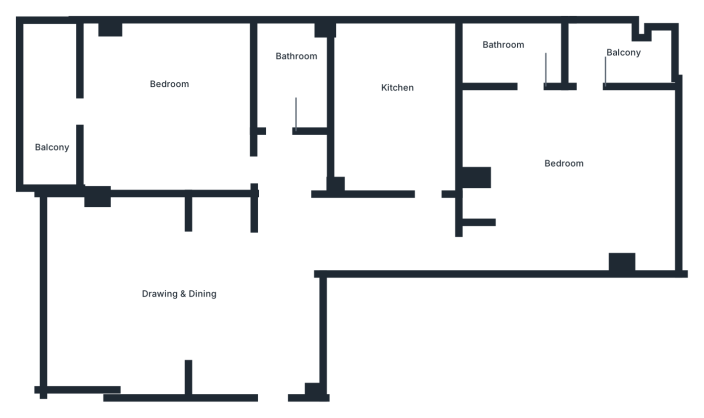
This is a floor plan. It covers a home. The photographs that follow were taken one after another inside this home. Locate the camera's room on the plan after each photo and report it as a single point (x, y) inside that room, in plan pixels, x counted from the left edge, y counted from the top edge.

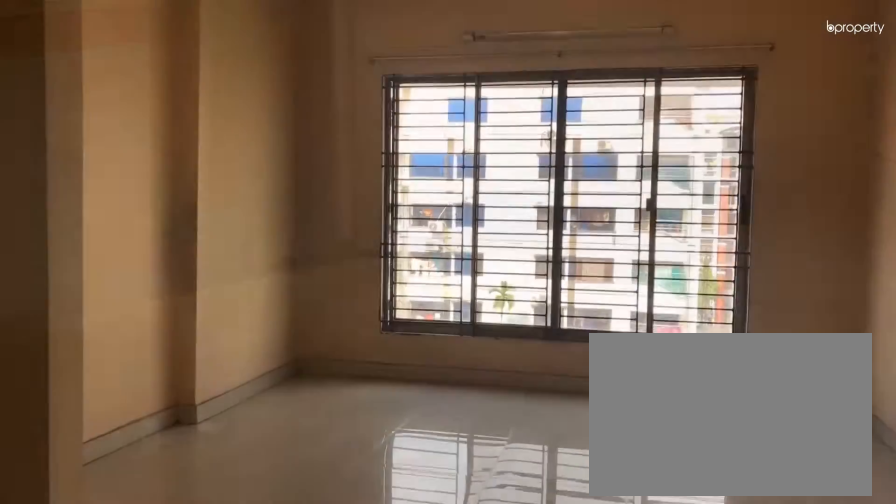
(160, 300)
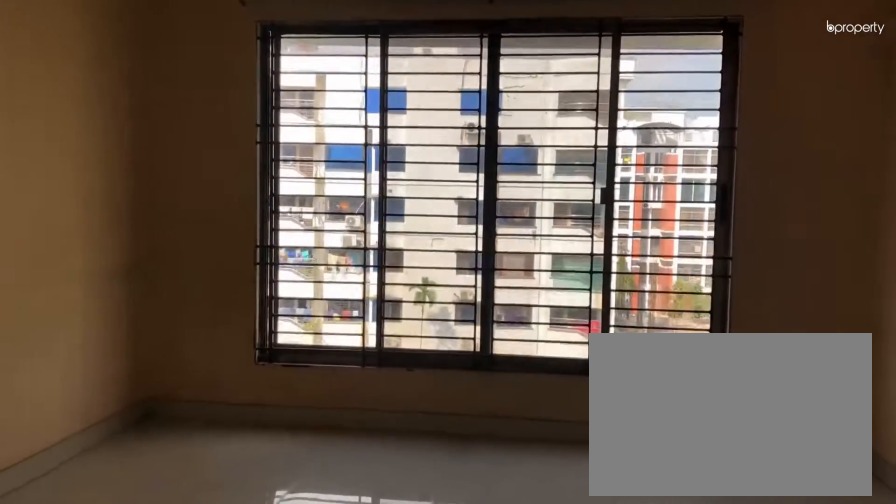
(160, 300)
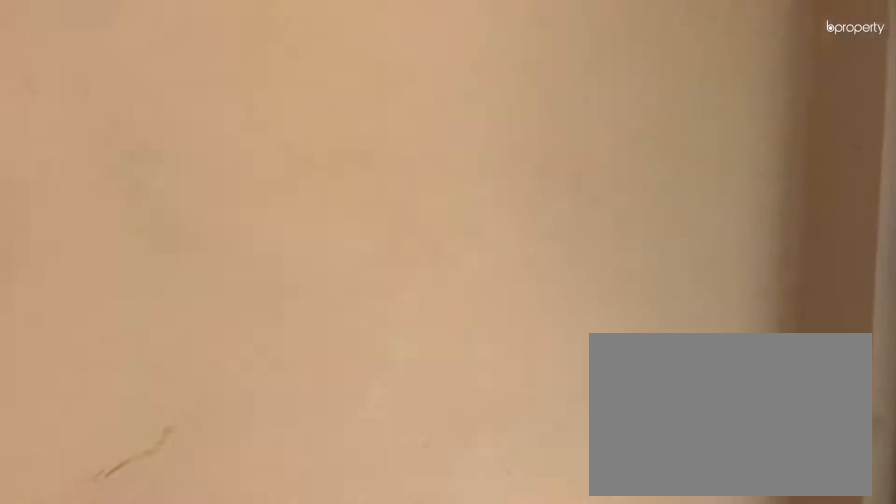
(168, 101)
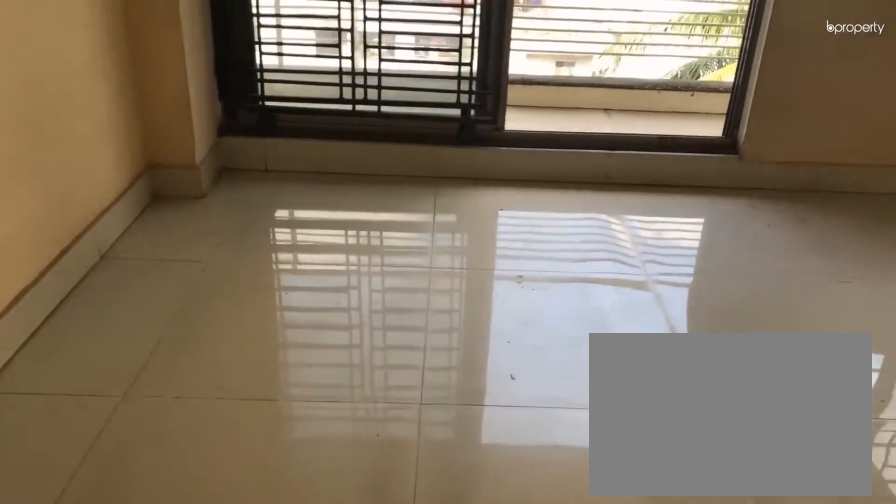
(168, 101)
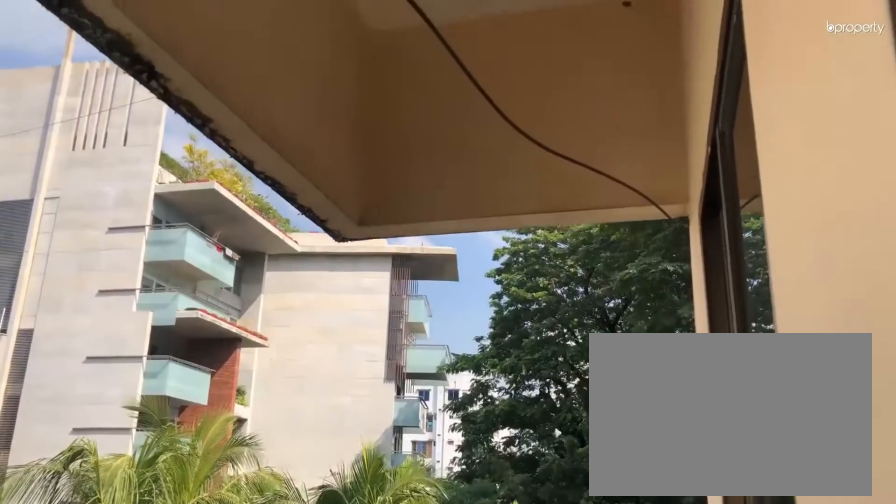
(57, 111)
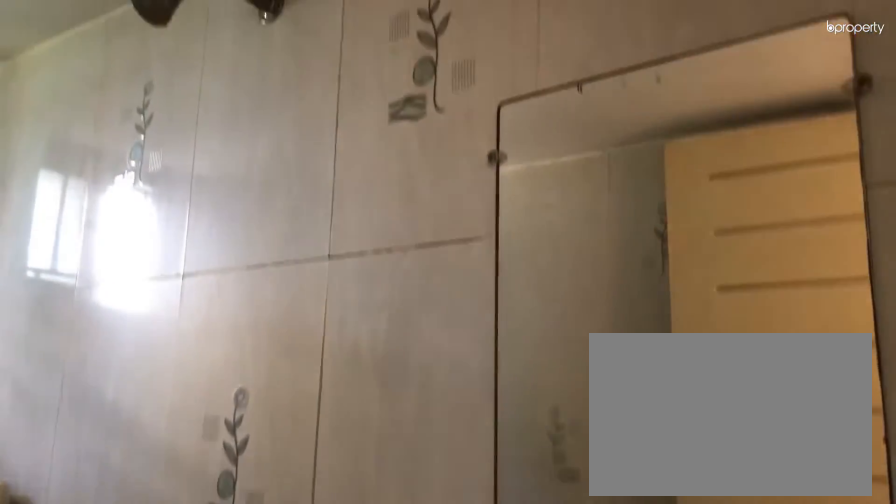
(289, 79)
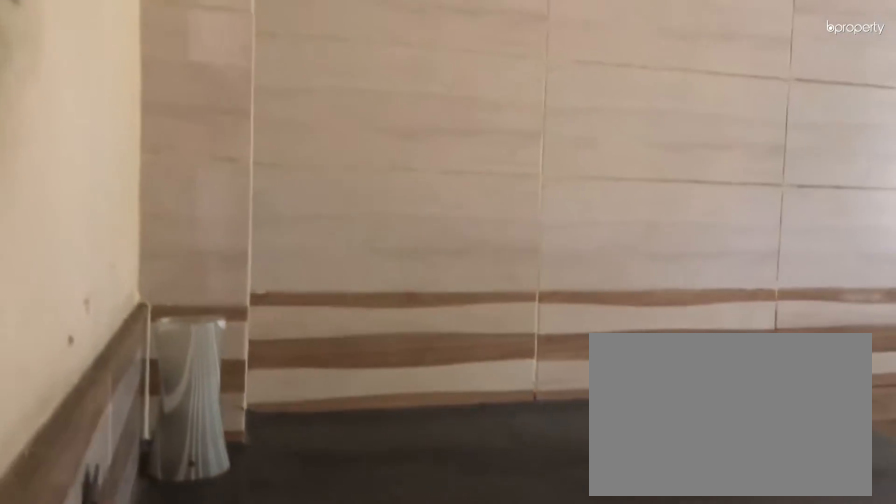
(400, 103)
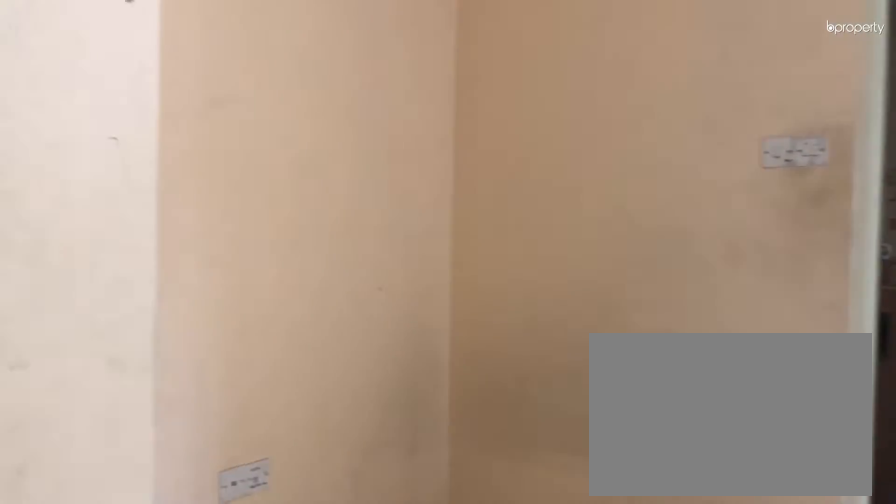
(561, 156)
